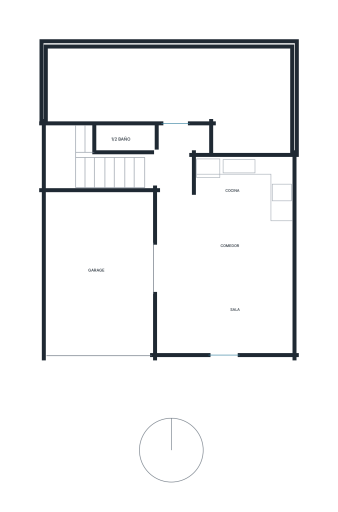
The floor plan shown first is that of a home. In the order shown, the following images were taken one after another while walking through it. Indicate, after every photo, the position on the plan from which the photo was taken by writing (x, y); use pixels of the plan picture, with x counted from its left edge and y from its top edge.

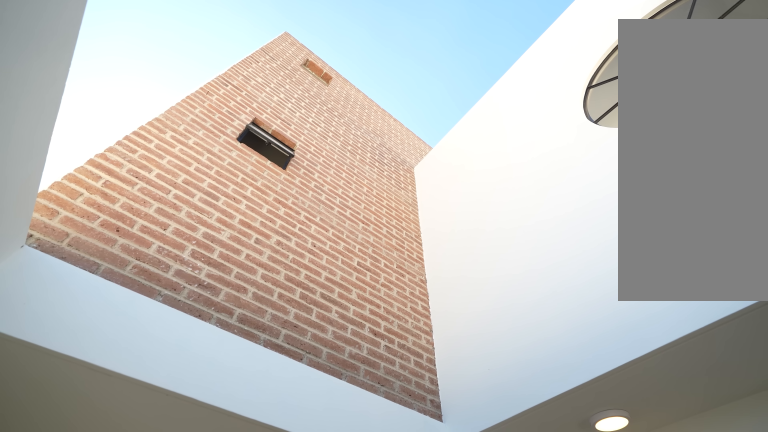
(132, 325)
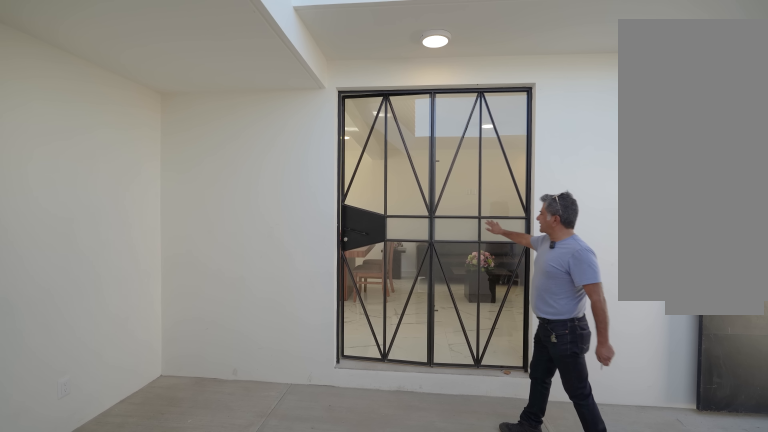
(66, 255)
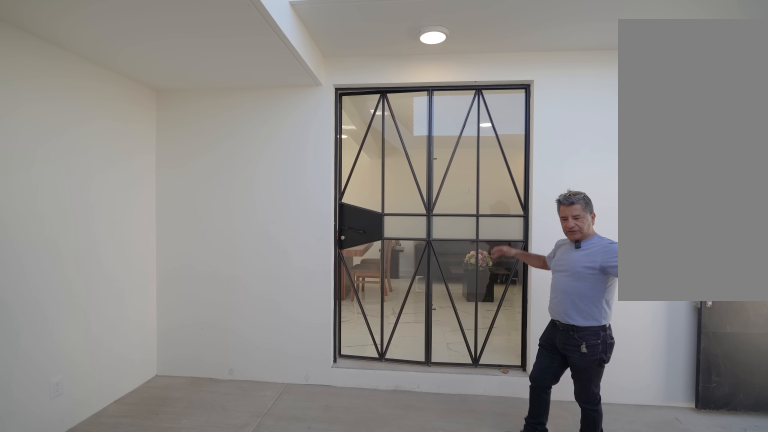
(66, 255)
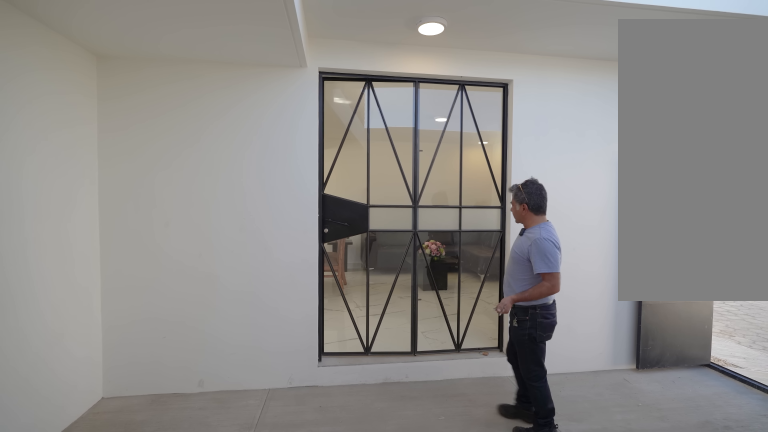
(67, 256)
